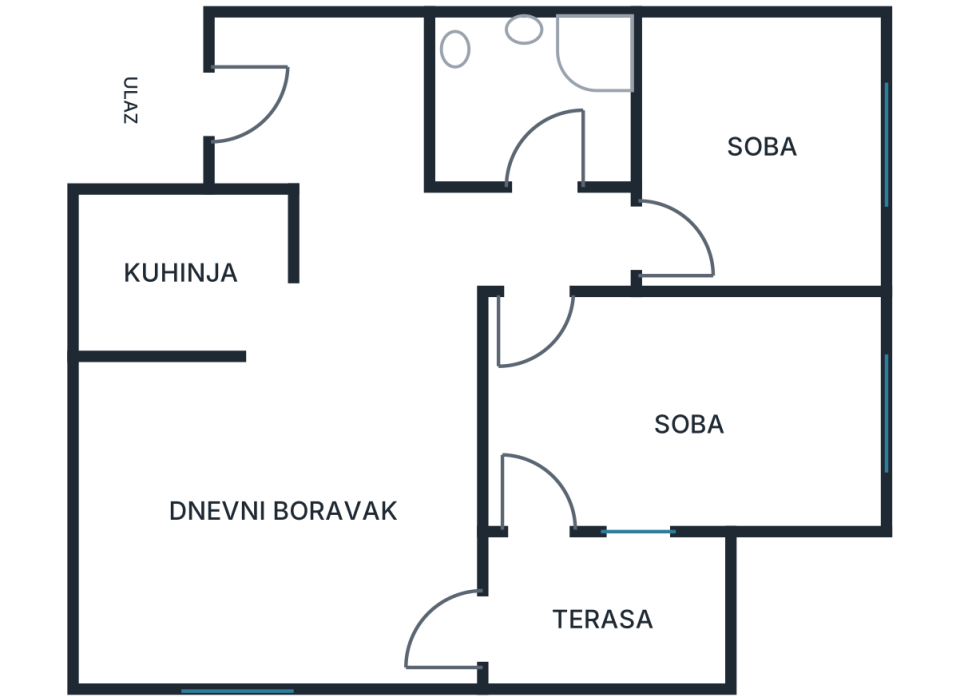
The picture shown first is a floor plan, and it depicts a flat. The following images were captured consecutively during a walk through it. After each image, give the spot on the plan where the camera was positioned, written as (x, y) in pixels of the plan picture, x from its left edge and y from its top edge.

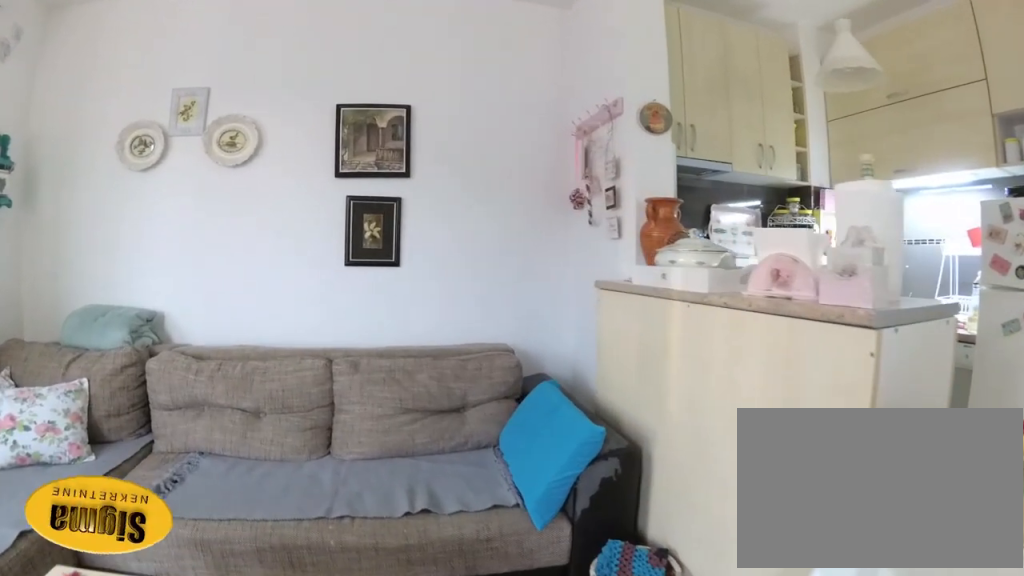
(288, 499)
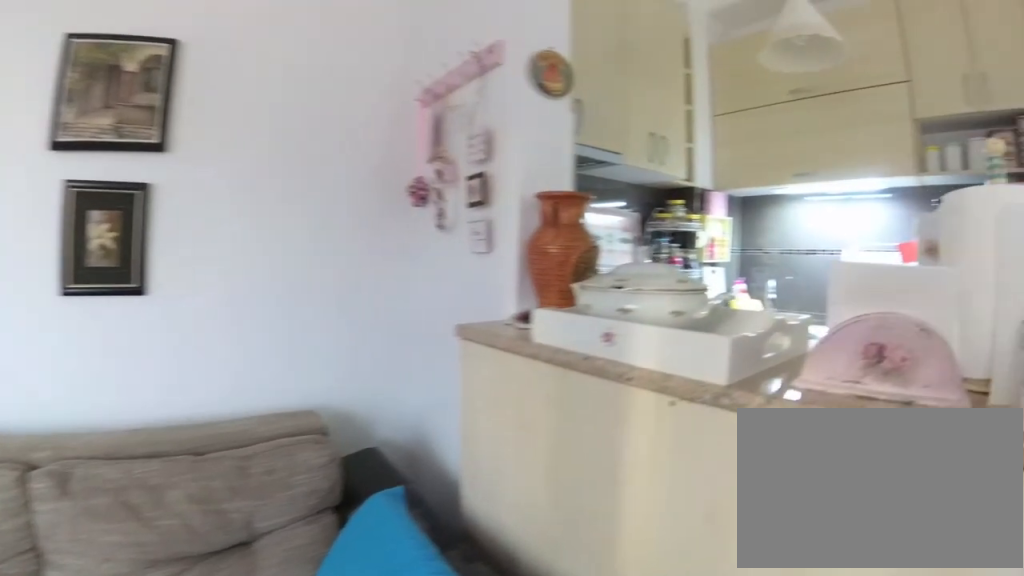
(197, 495)
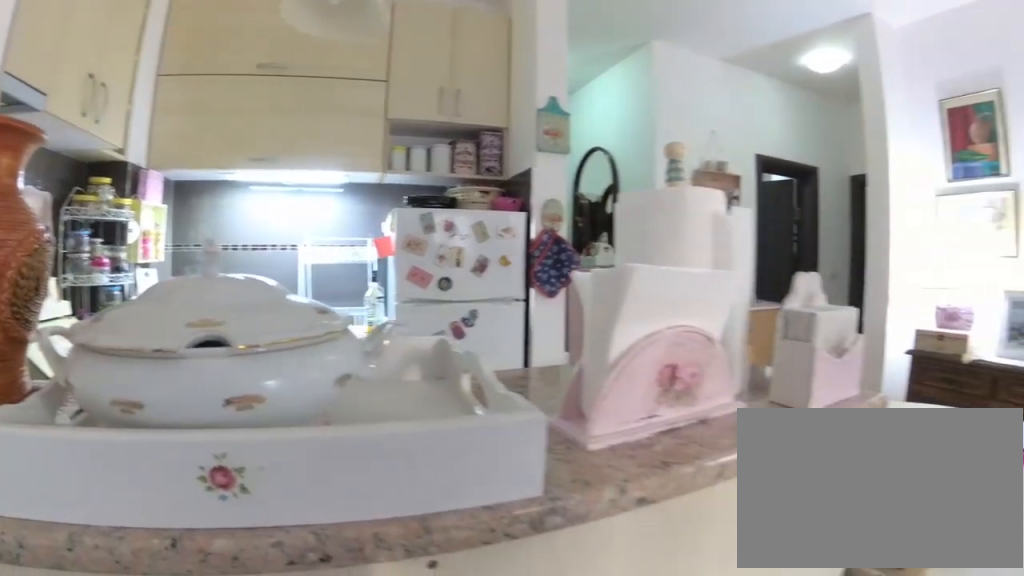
(157, 491)
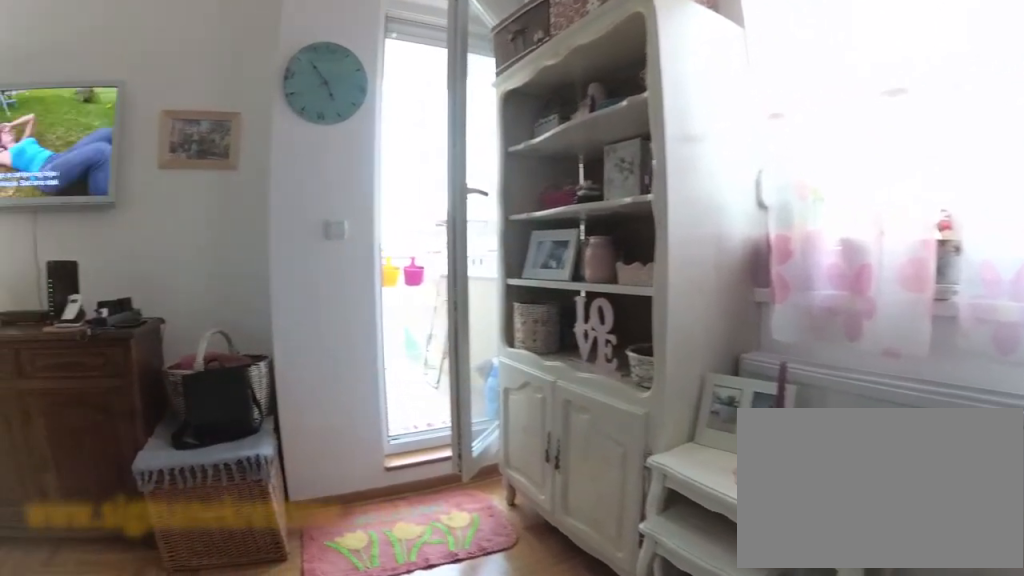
(210, 532)
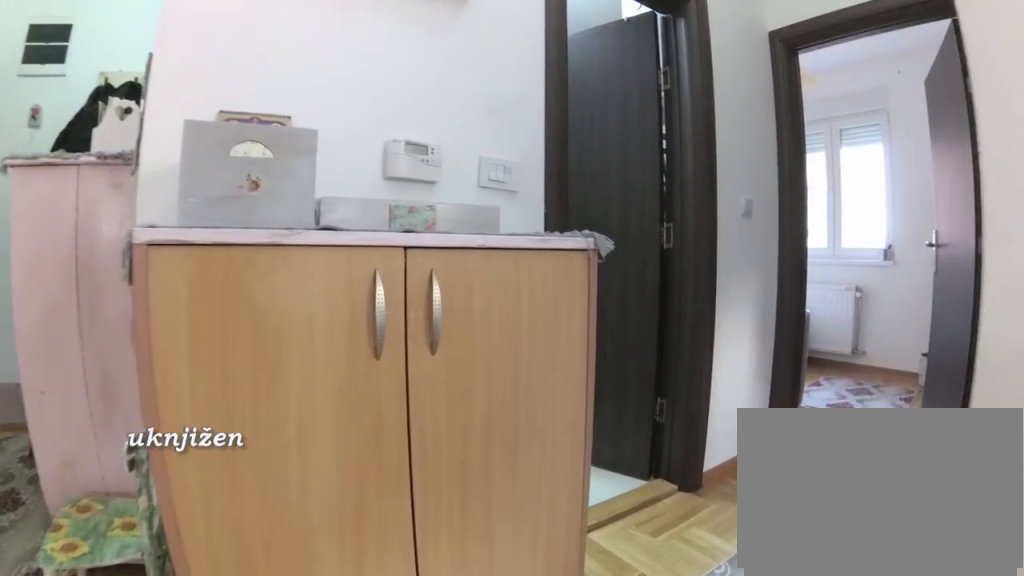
(399, 333)
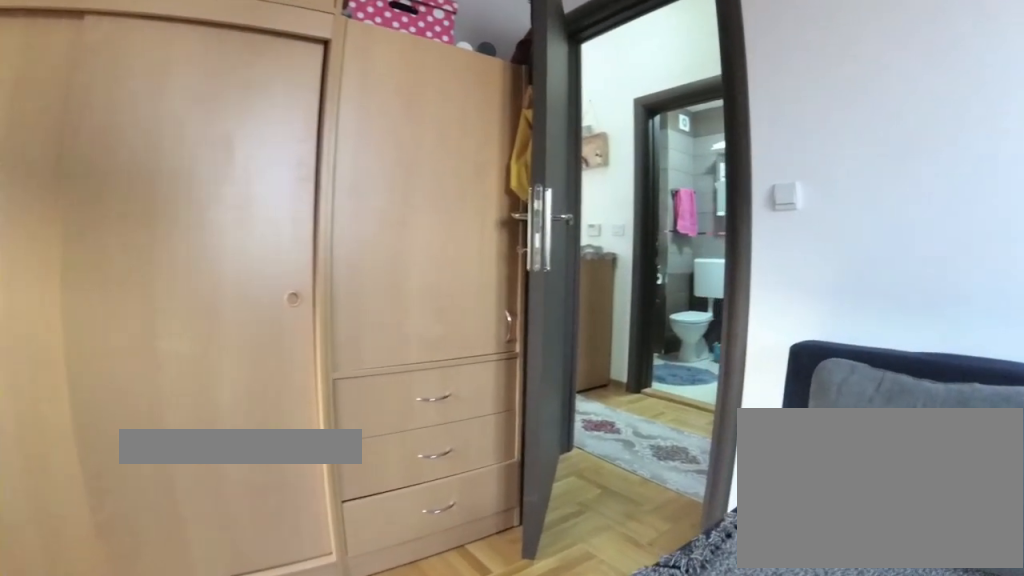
(698, 420)
